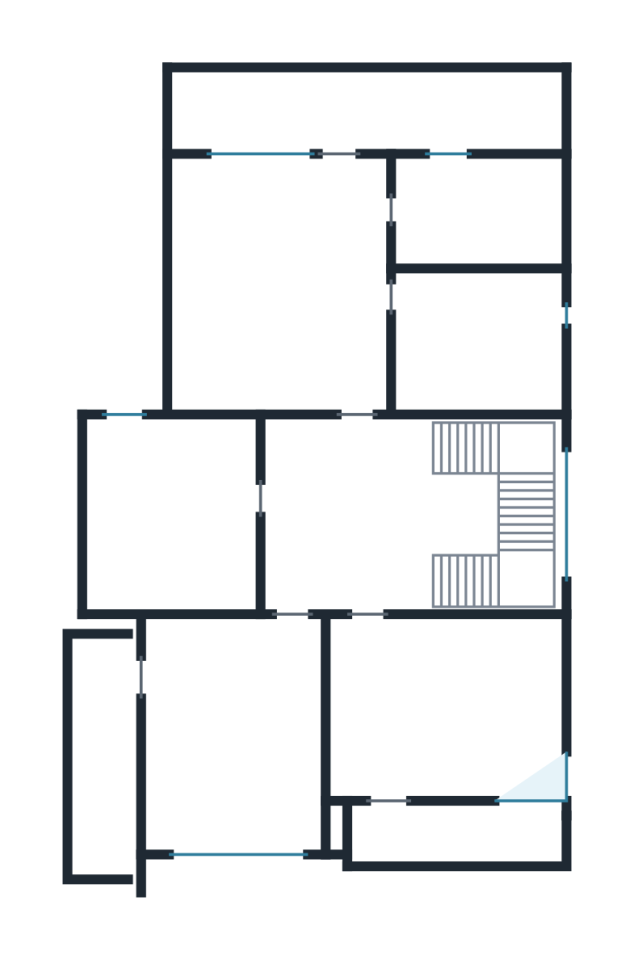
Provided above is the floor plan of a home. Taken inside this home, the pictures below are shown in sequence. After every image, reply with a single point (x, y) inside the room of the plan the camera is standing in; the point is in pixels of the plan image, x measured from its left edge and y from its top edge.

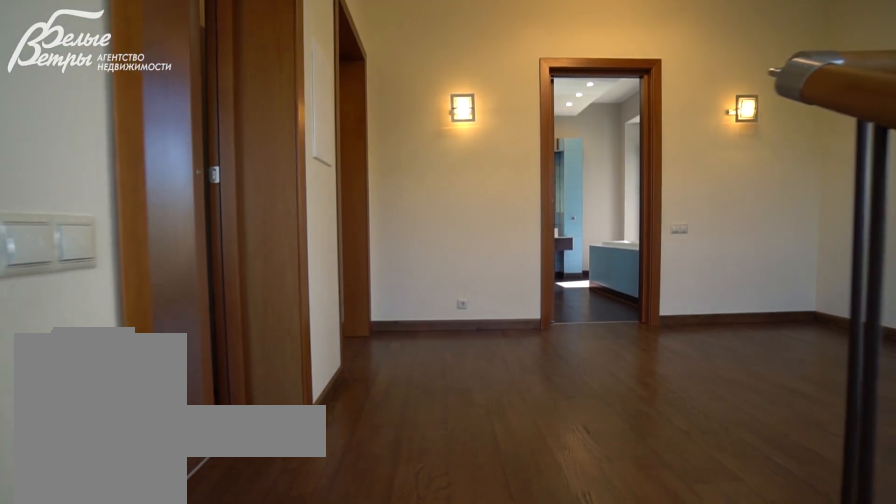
(349, 514)
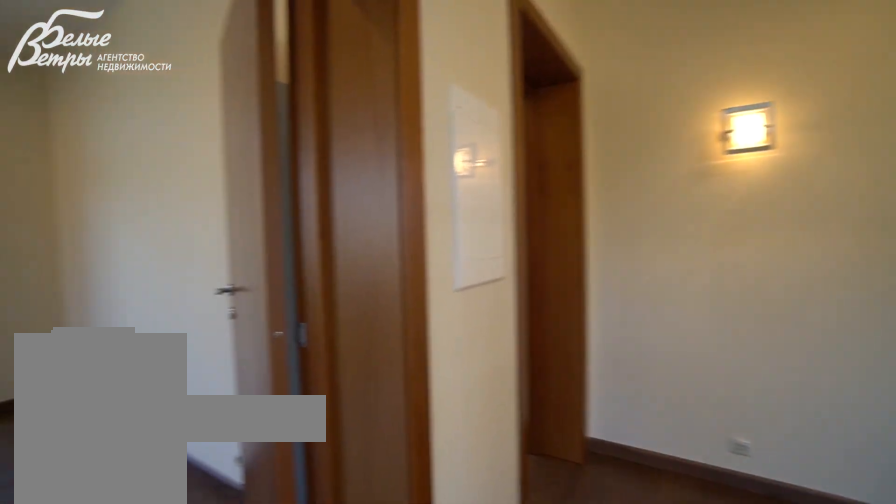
(349, 514)
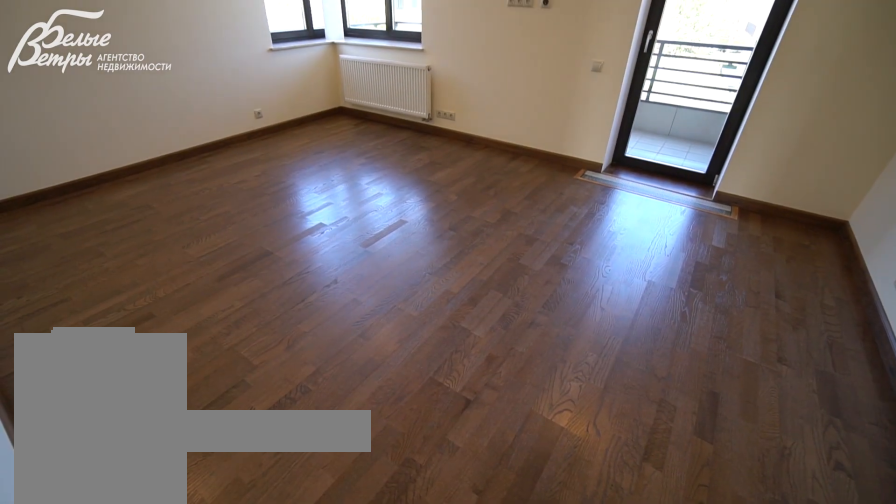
(445, 709)
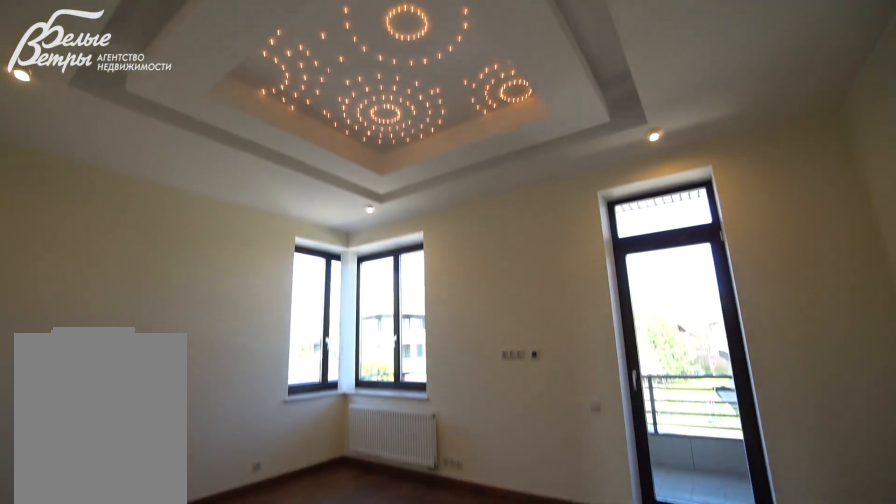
(445, 709)
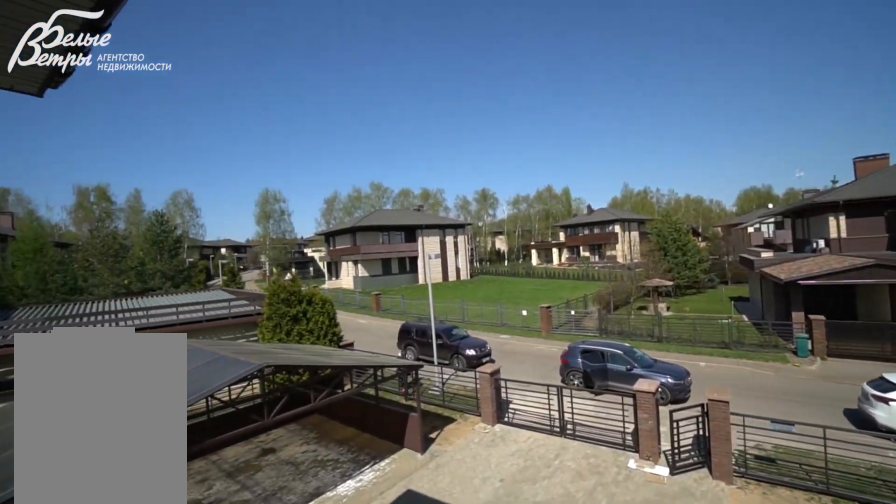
(451, 837)
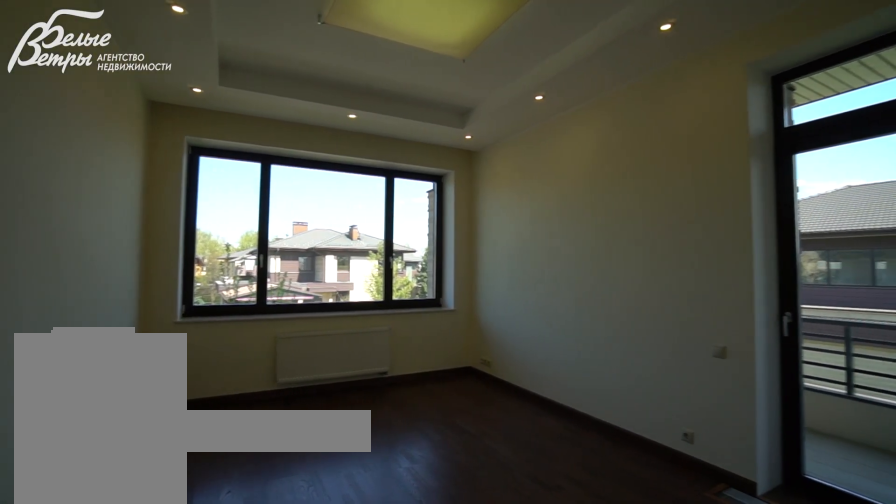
(232, 733)
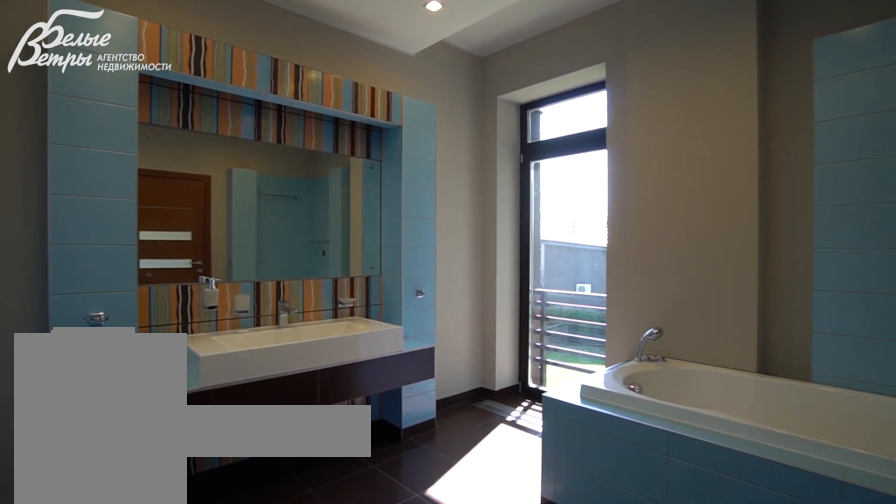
(170, 516)
